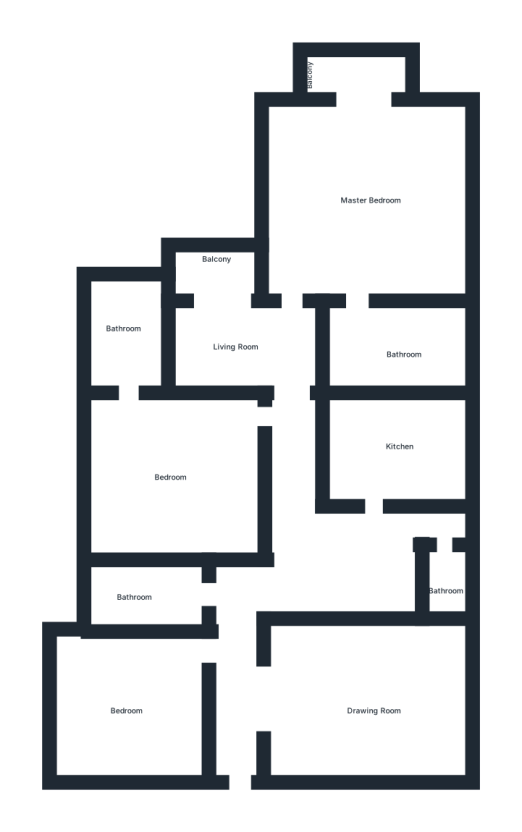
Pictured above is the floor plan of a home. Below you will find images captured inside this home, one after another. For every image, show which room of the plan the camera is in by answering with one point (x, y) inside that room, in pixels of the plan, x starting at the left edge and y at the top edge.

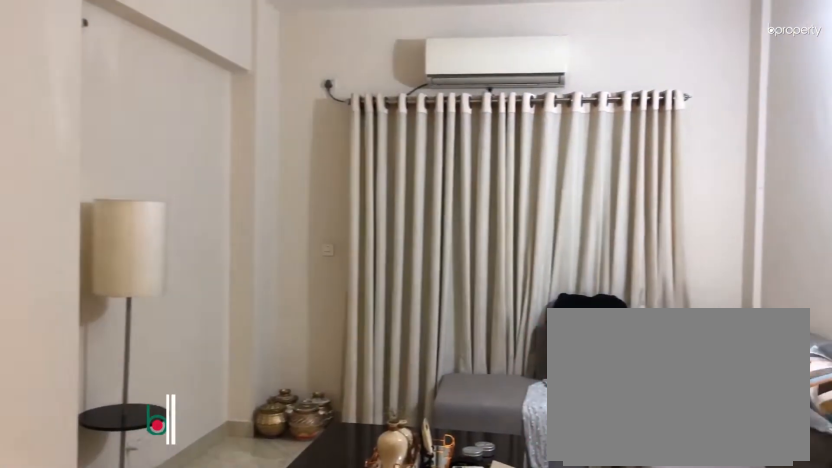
(360, 699)
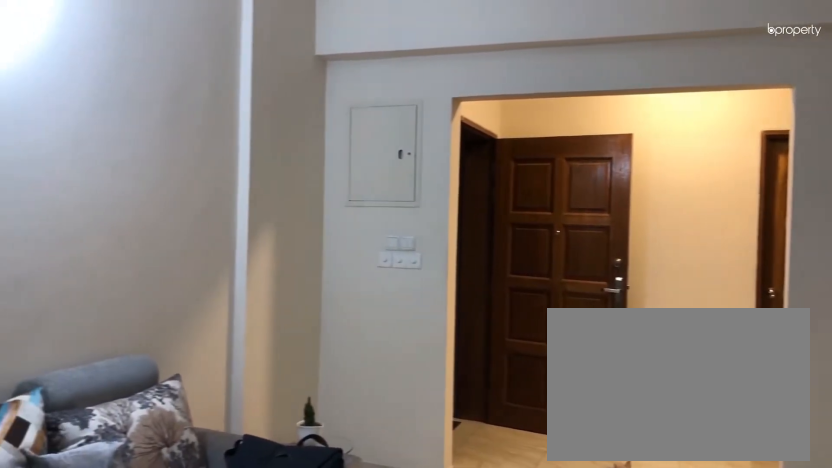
(363, 700)
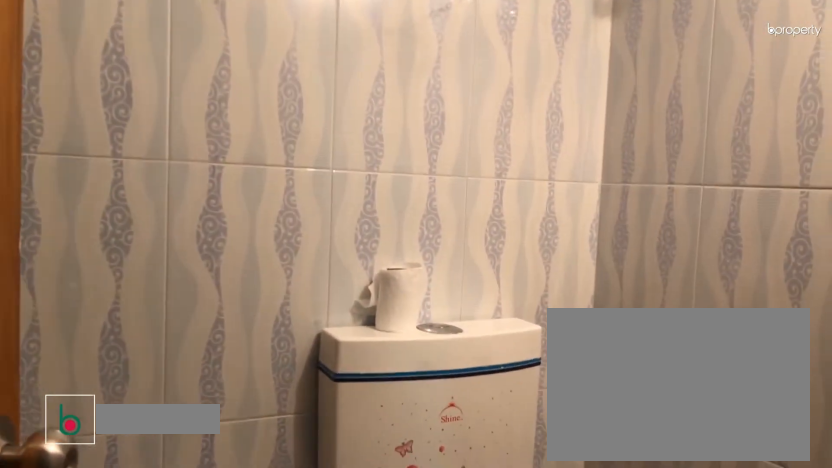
(447, 575)
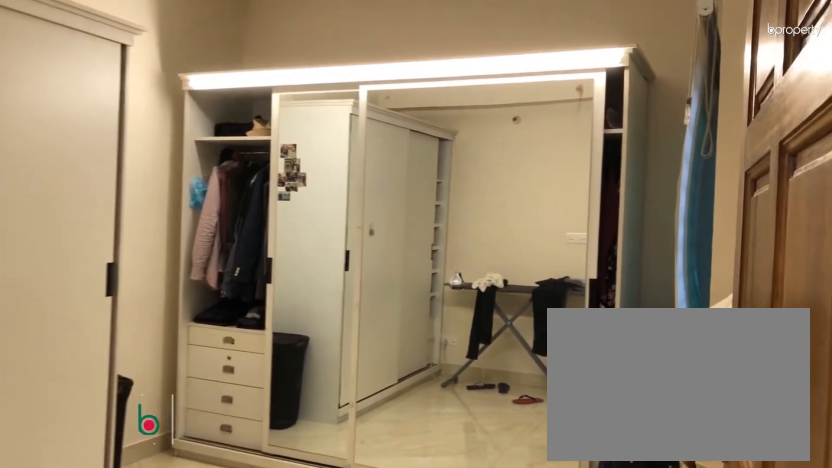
(142, 698)
